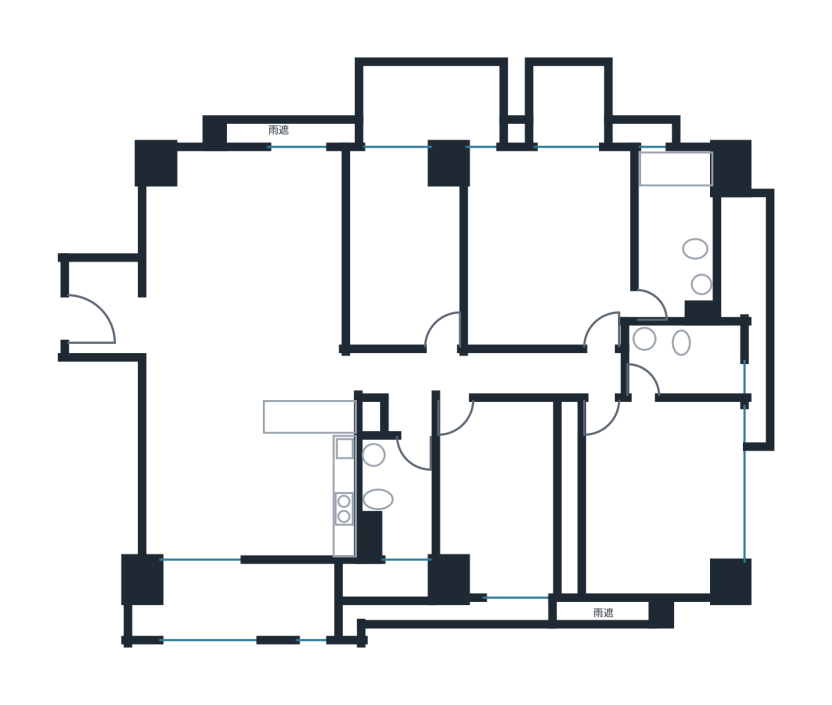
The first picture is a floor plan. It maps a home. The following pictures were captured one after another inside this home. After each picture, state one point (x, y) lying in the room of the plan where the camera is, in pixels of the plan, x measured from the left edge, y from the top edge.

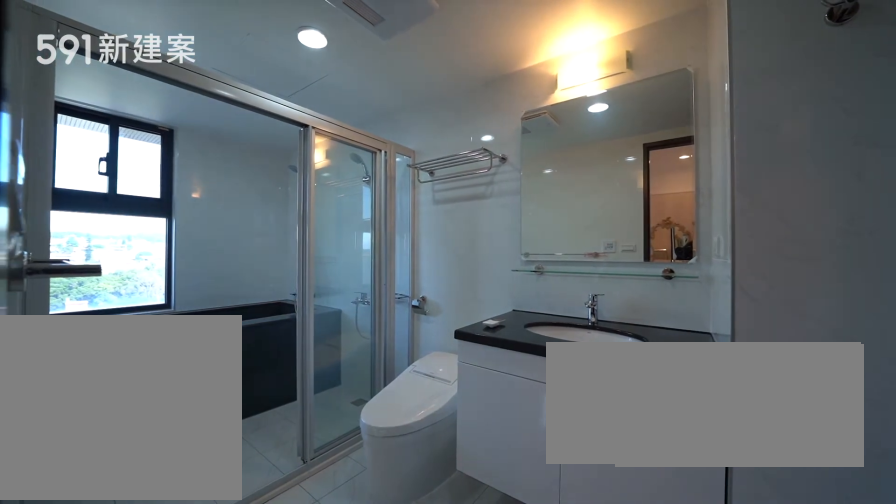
(675, 228)
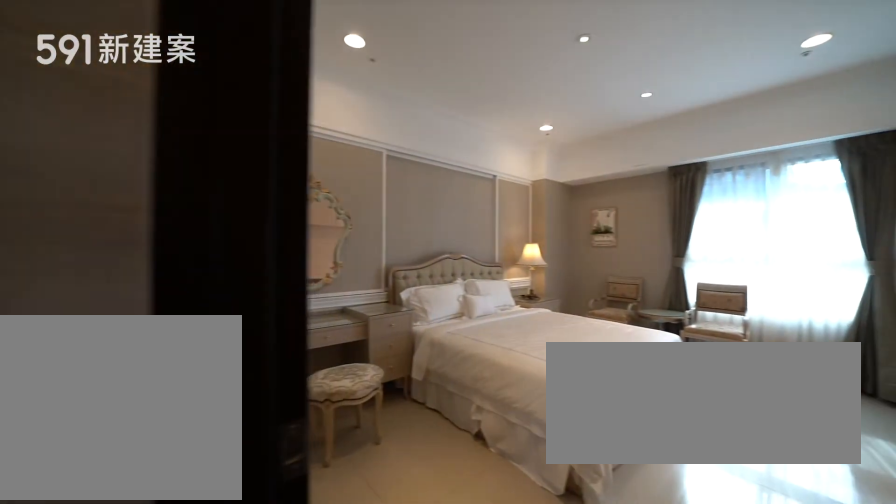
(652, 500)
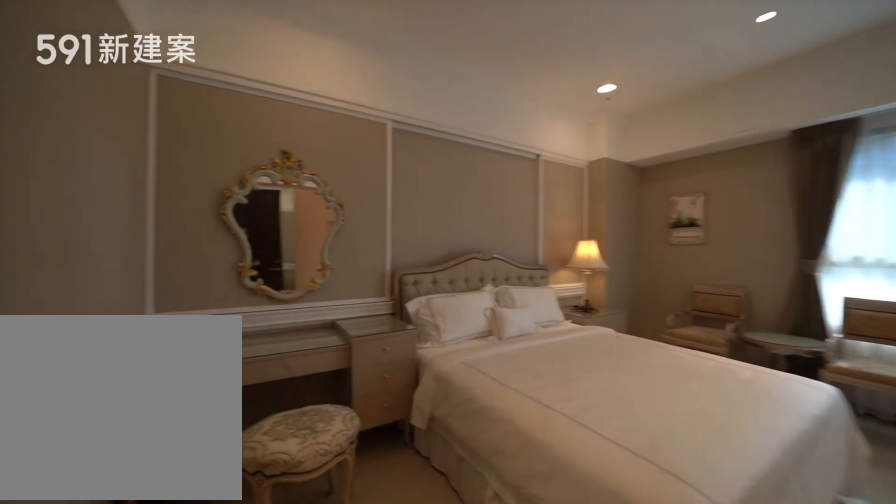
(652, 500)
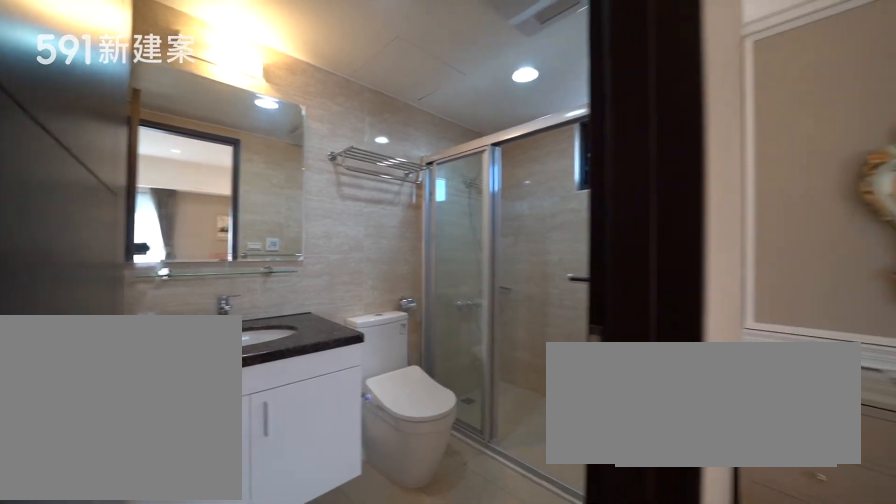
(691, 358)
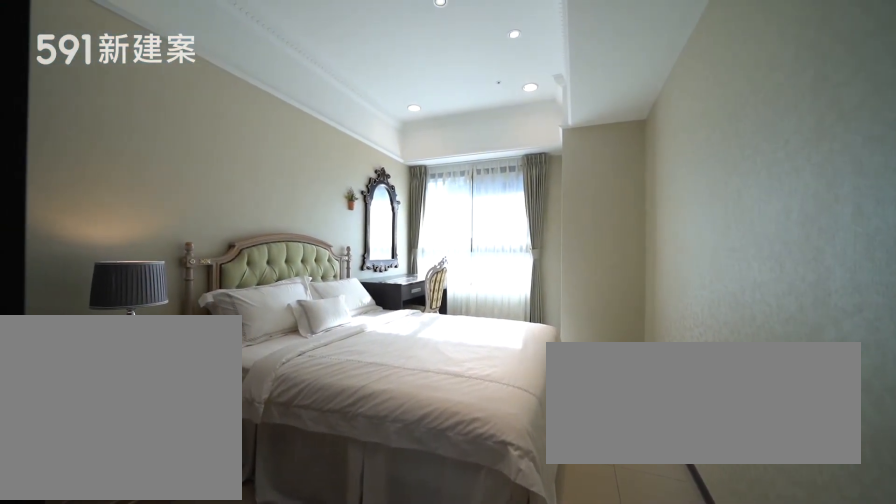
(498, 505)
